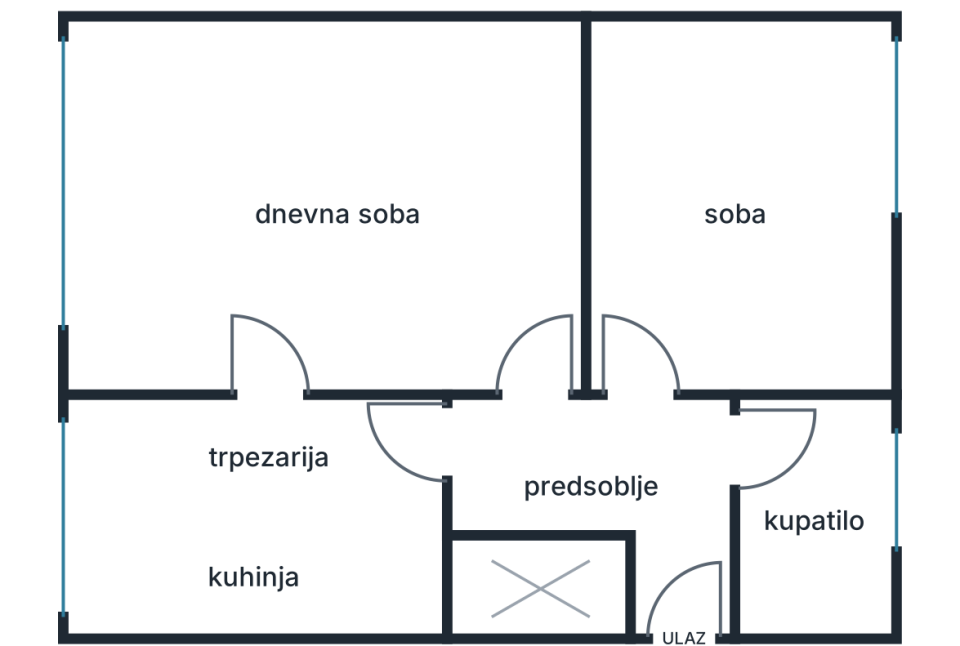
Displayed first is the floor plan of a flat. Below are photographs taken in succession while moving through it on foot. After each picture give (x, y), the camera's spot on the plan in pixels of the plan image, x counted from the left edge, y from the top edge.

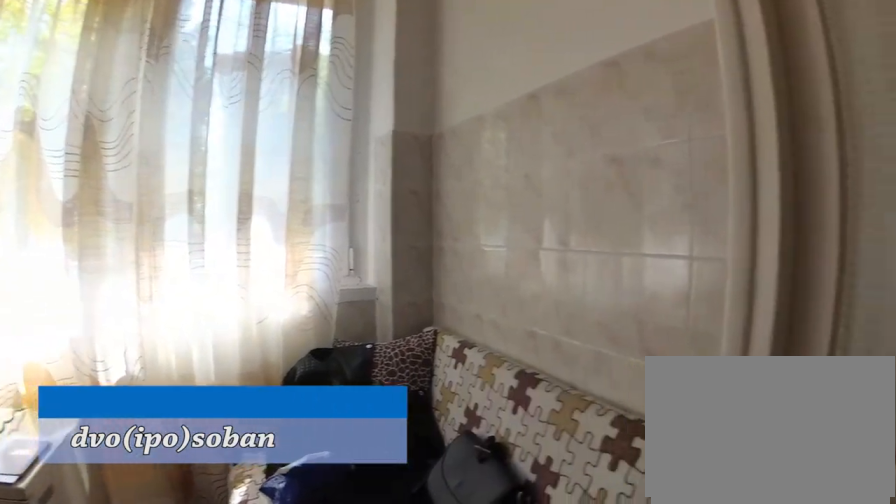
(189, 471)
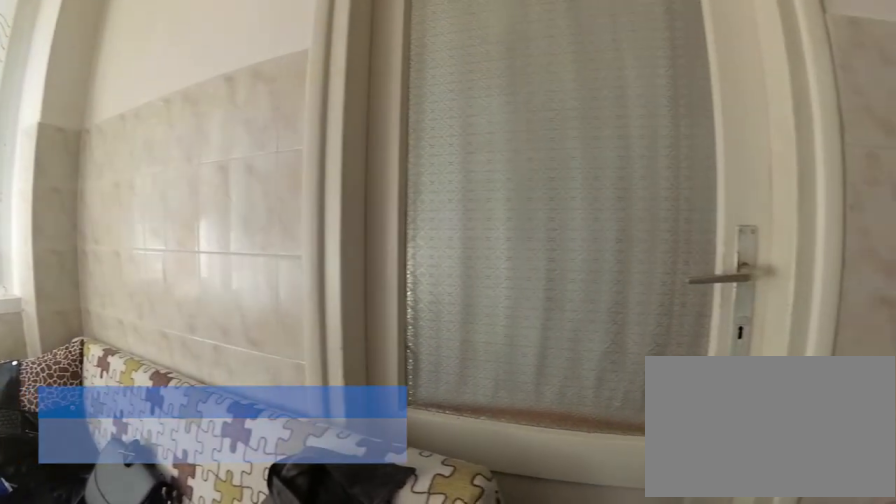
(174, 485)
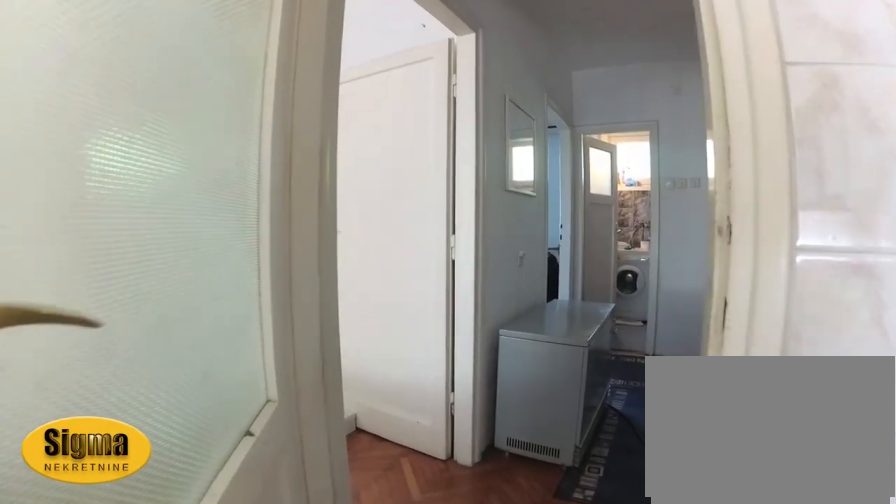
(323, 463)
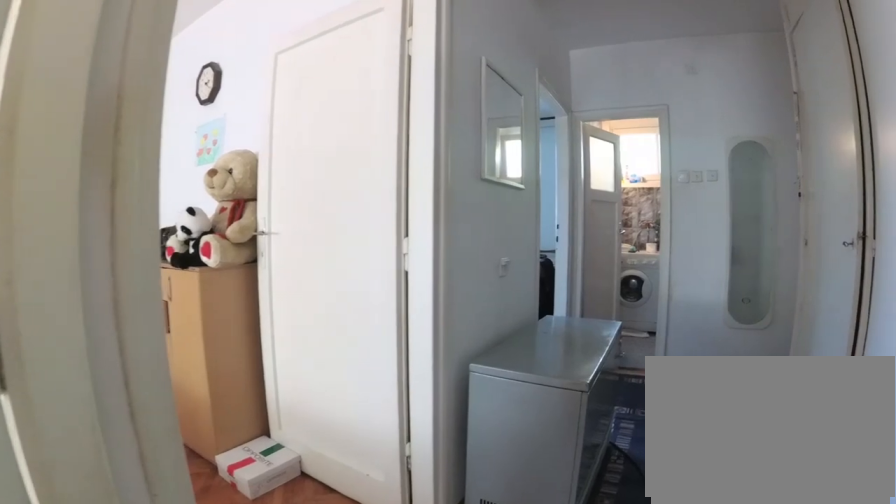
(402, 463)
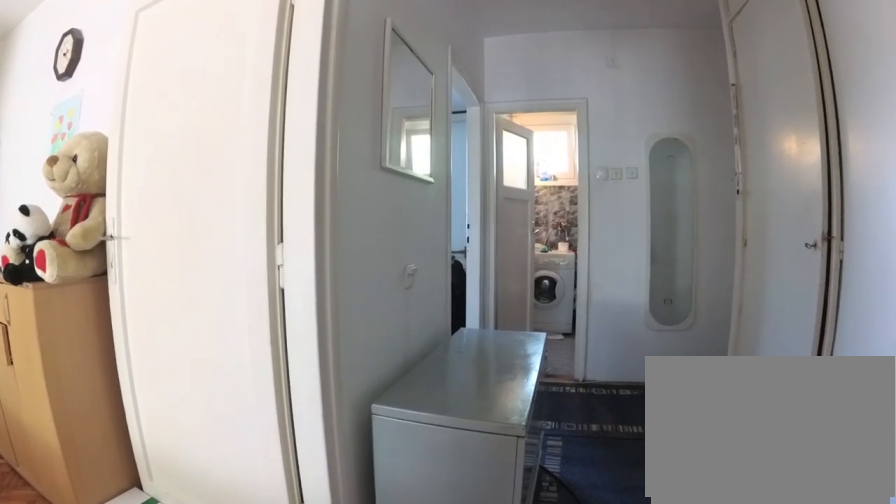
(457, 466)
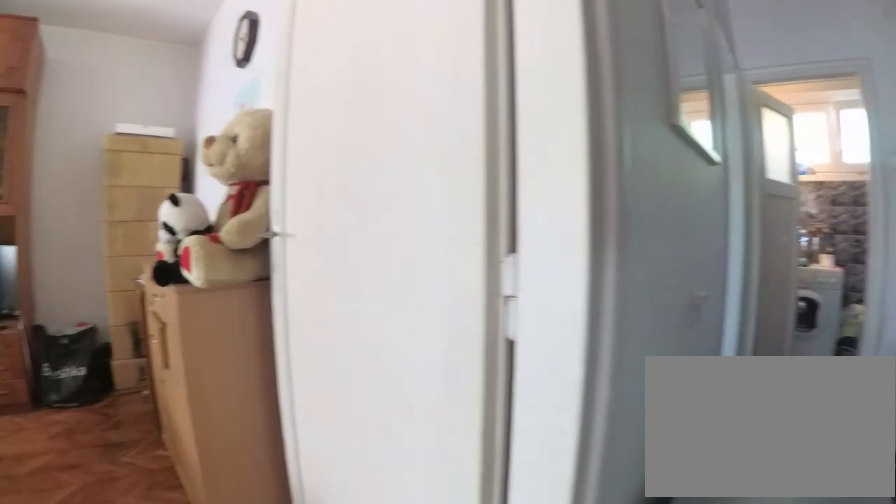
(496, 454)
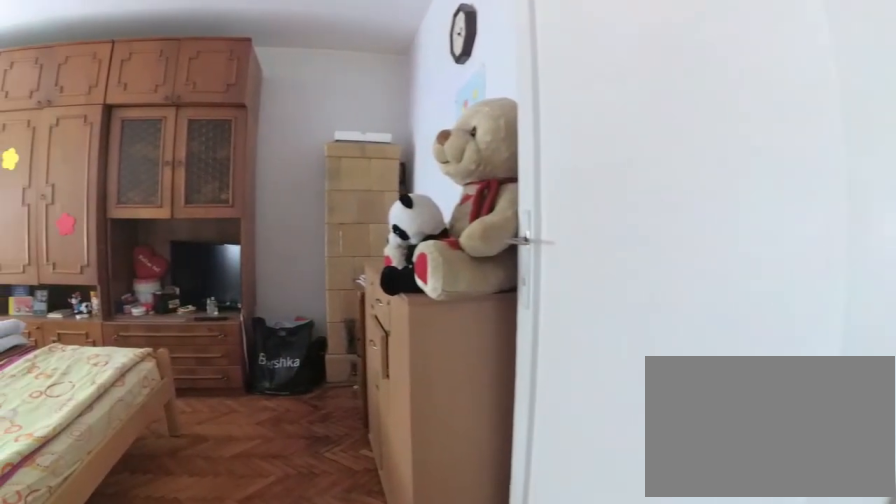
(517, 442)
